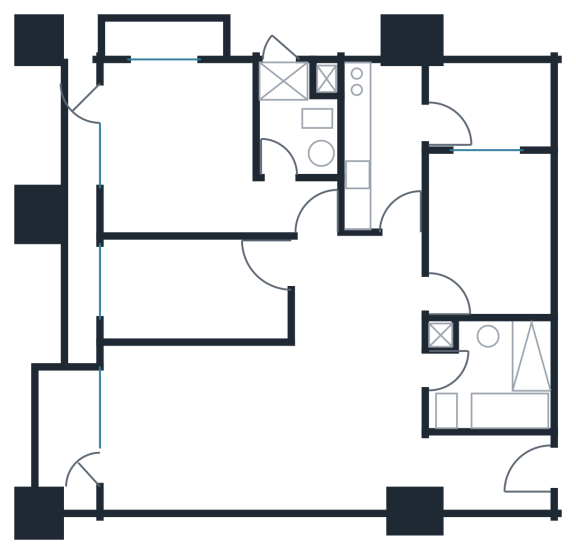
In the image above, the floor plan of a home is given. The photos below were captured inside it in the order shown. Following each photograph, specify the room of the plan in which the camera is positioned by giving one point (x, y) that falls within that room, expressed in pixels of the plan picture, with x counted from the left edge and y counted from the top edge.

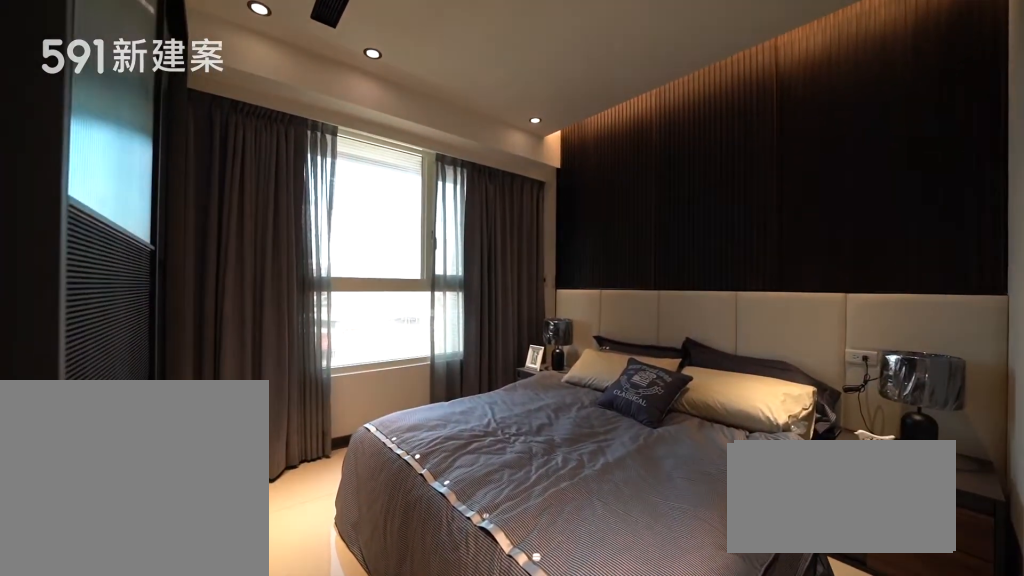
(193, 153)
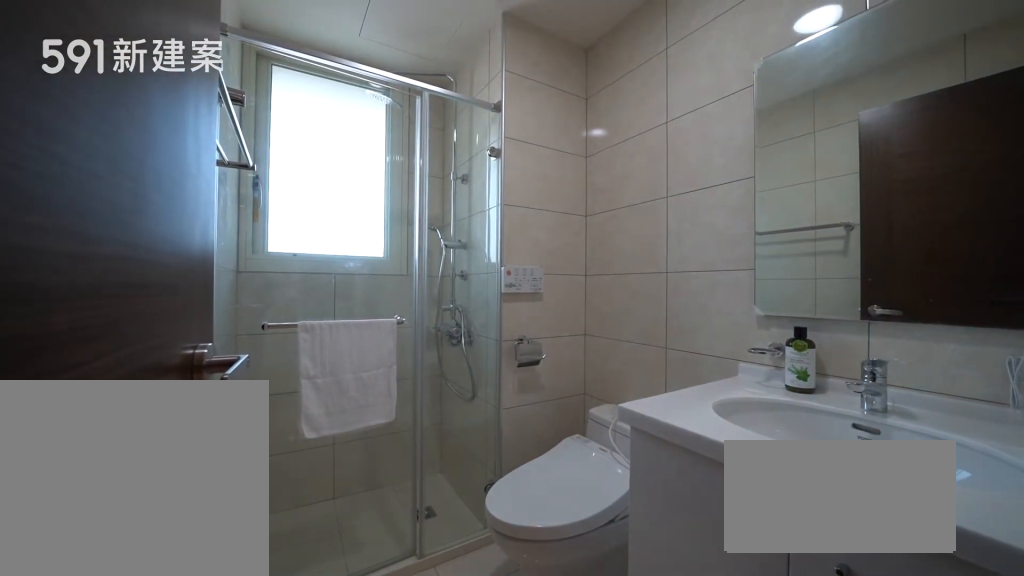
(298, 114)
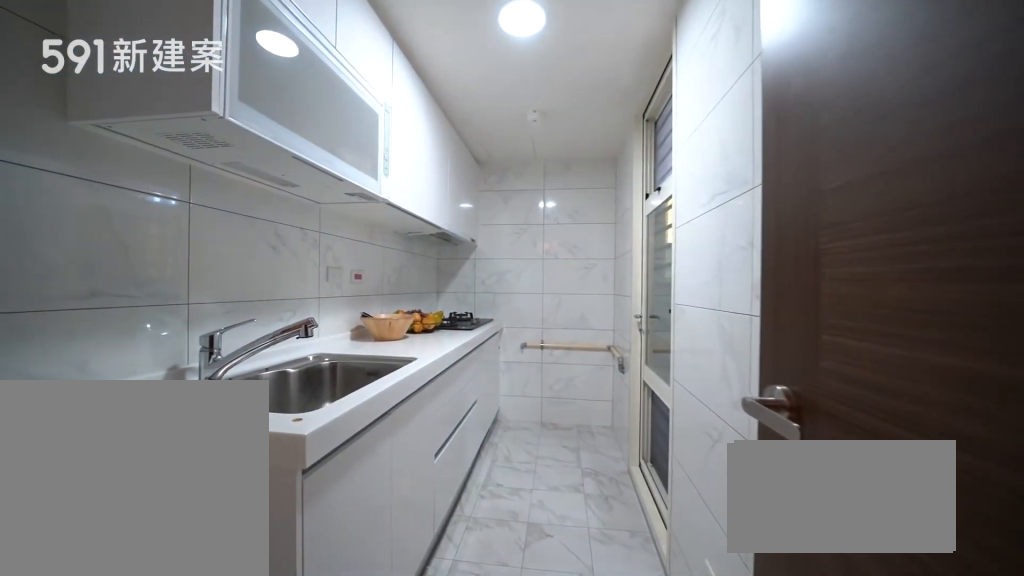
(382, 142)
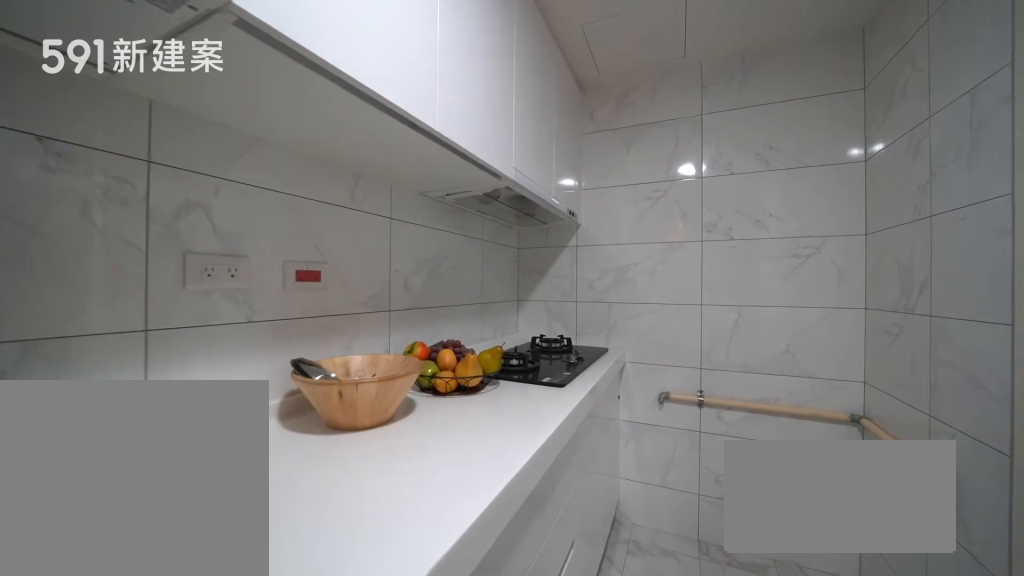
(382, 142)
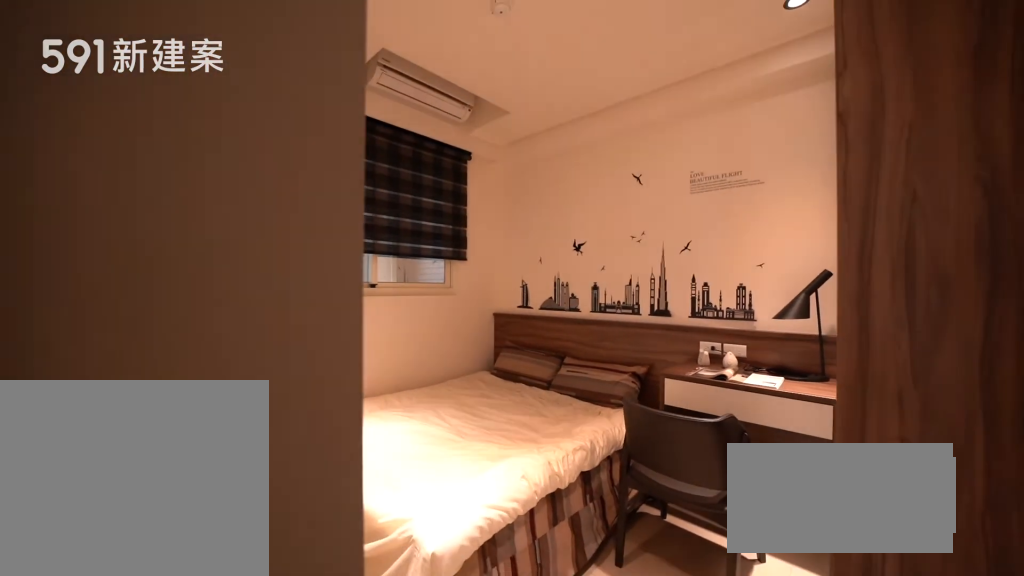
(491, 230)
